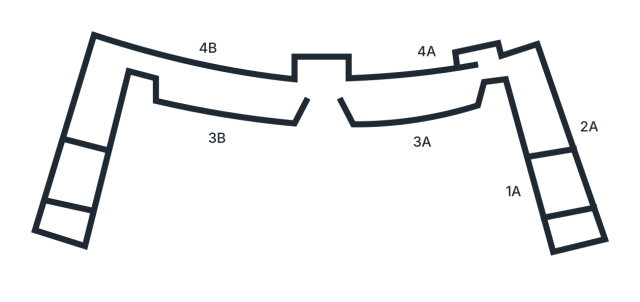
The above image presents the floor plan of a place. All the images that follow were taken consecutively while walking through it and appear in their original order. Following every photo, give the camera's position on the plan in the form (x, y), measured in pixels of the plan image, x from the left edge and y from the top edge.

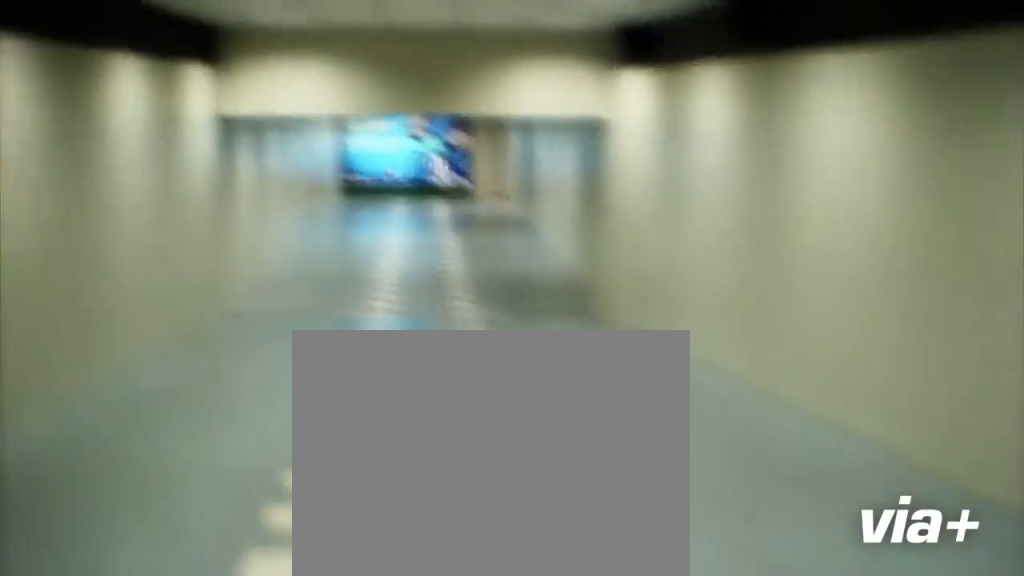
(85, 146)
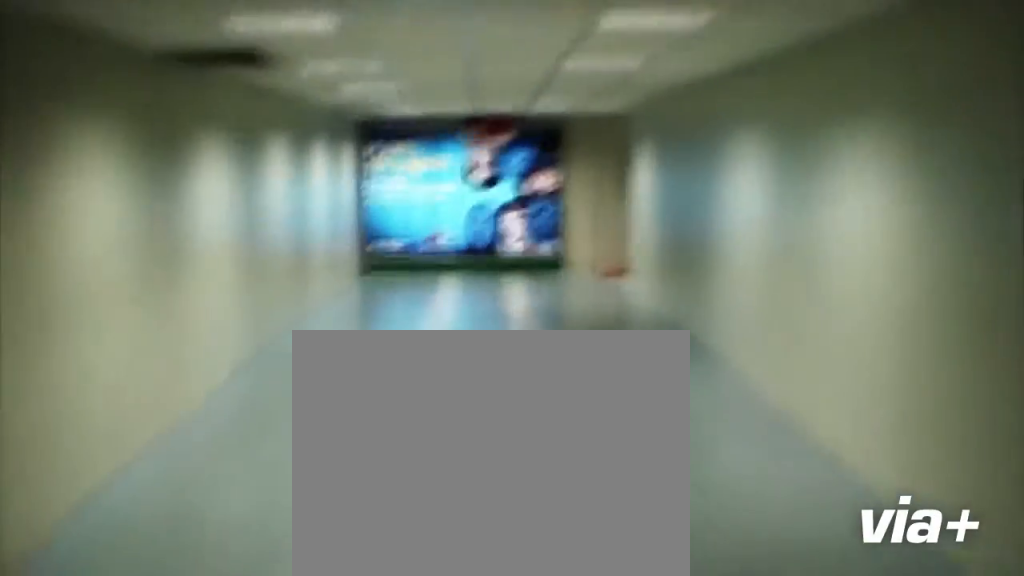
(108, 135)
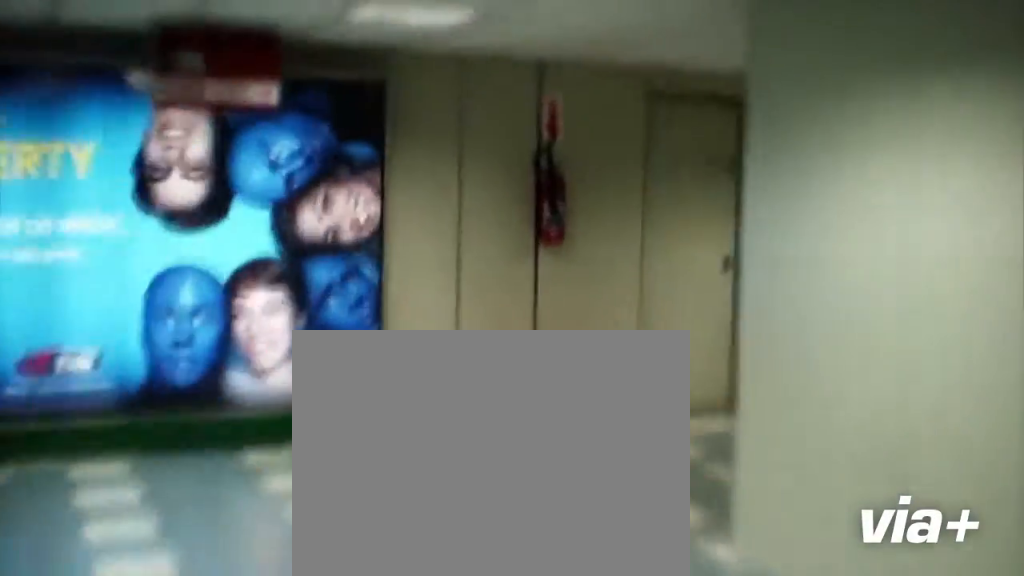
(108, 102)
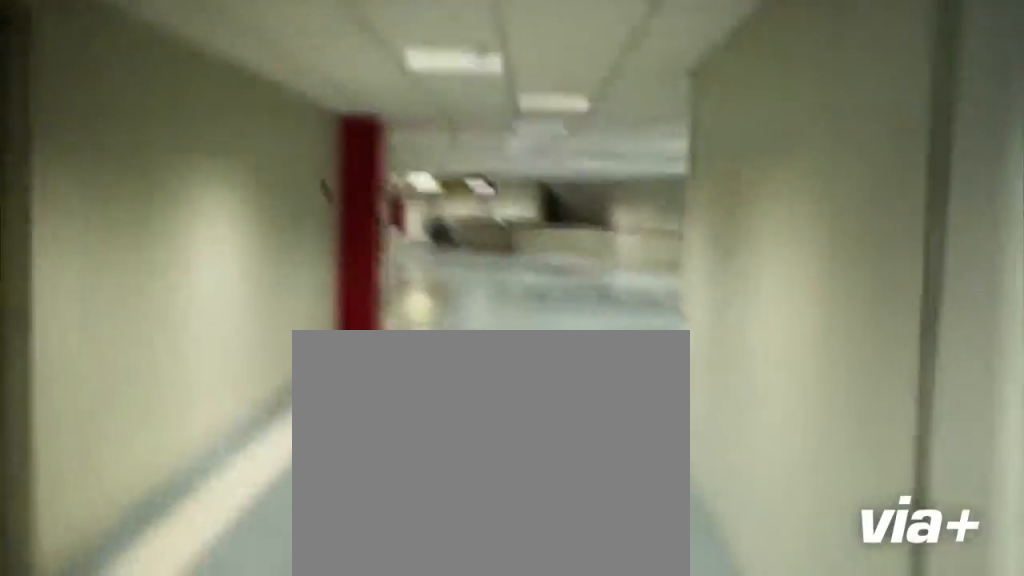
(113, 89)
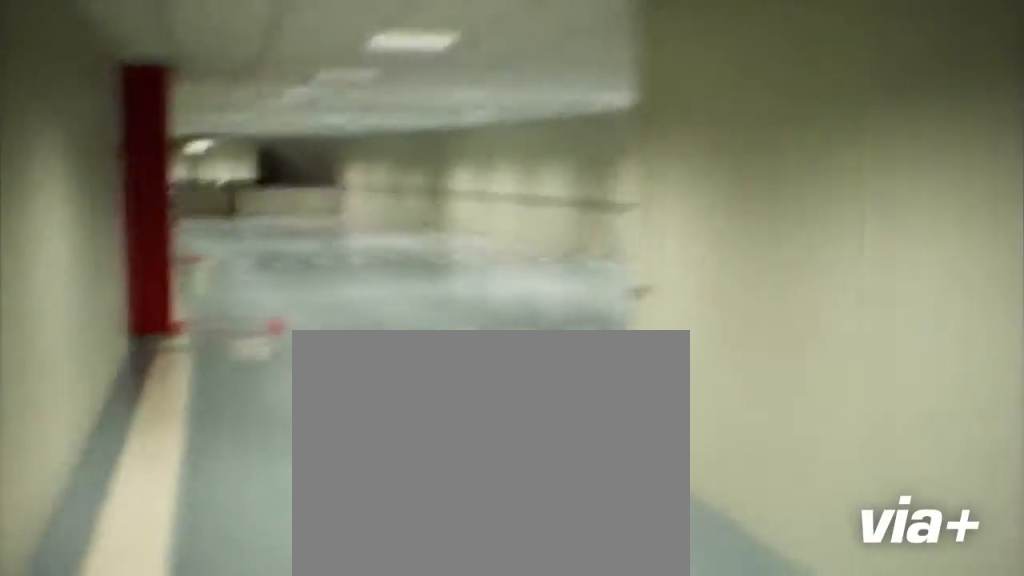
(114, 83)
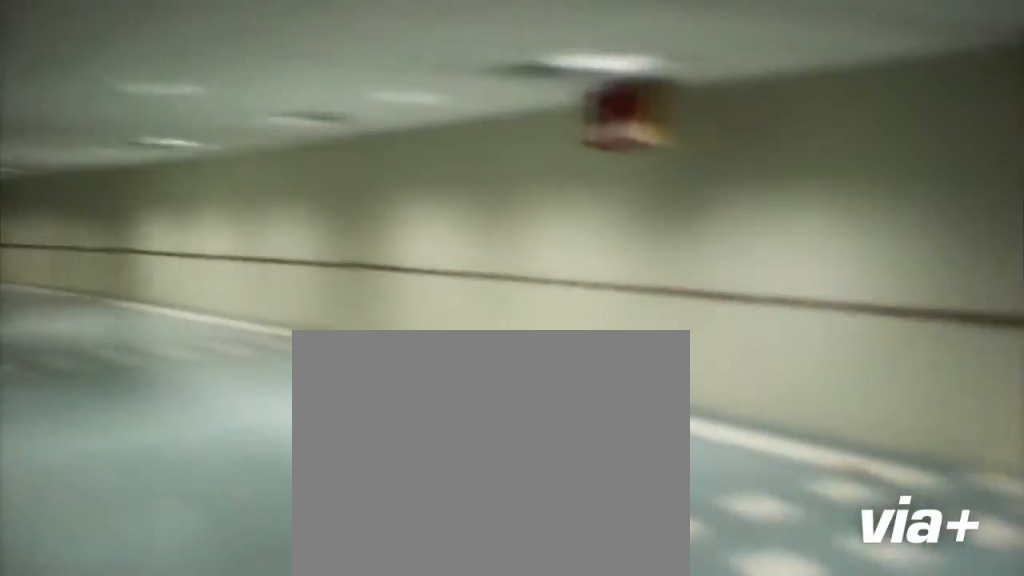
(131, 65)
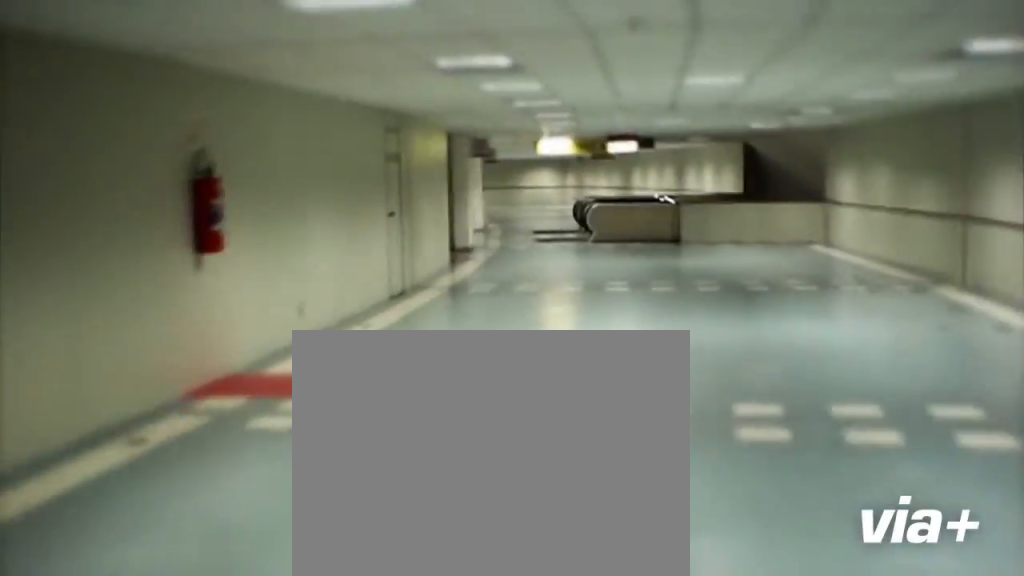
(202, 67)
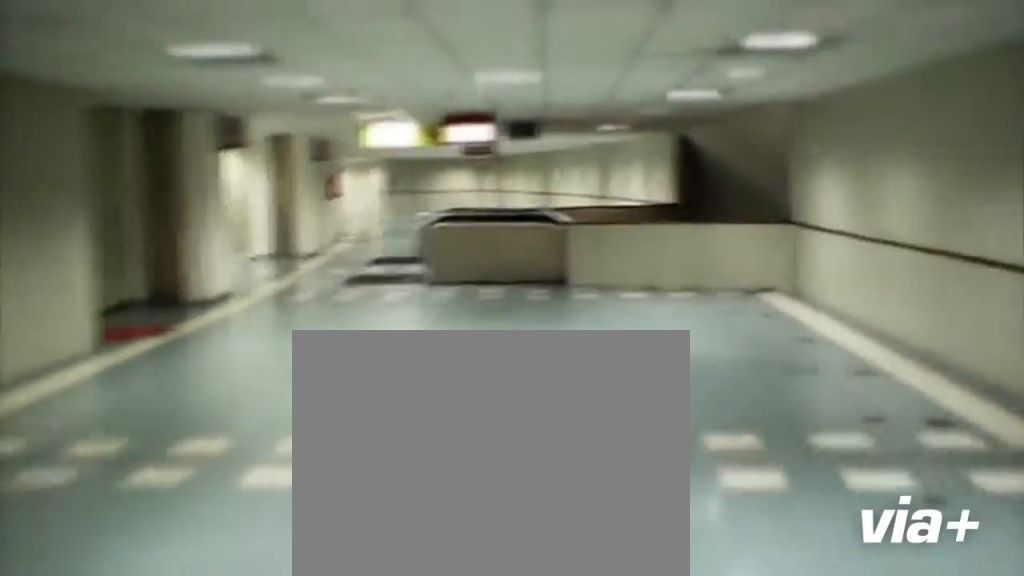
(219, 81)
